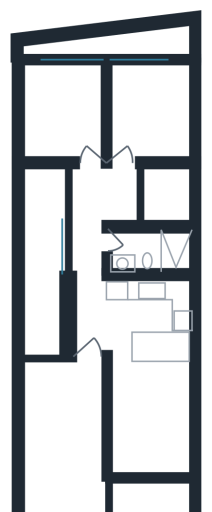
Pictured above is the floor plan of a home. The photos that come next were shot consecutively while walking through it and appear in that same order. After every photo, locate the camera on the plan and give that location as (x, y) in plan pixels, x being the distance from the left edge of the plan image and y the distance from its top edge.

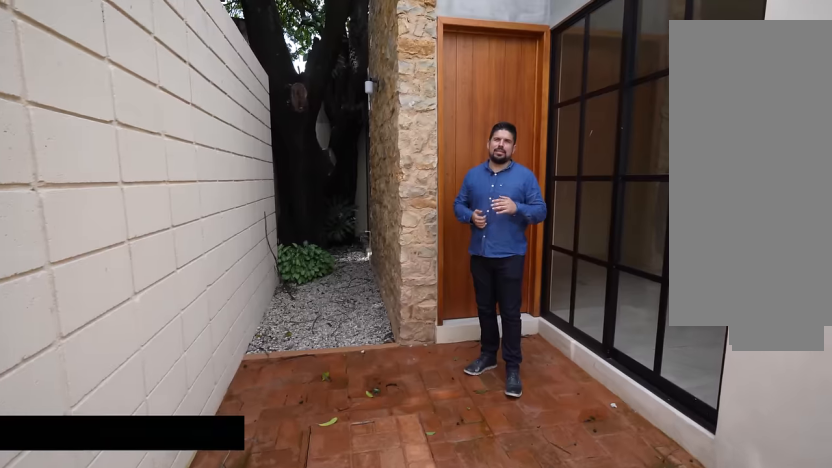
(60, 442)
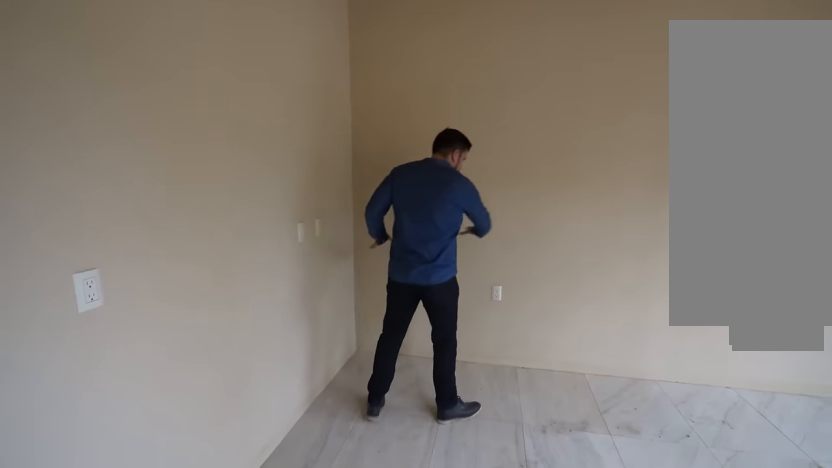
(93, 339)
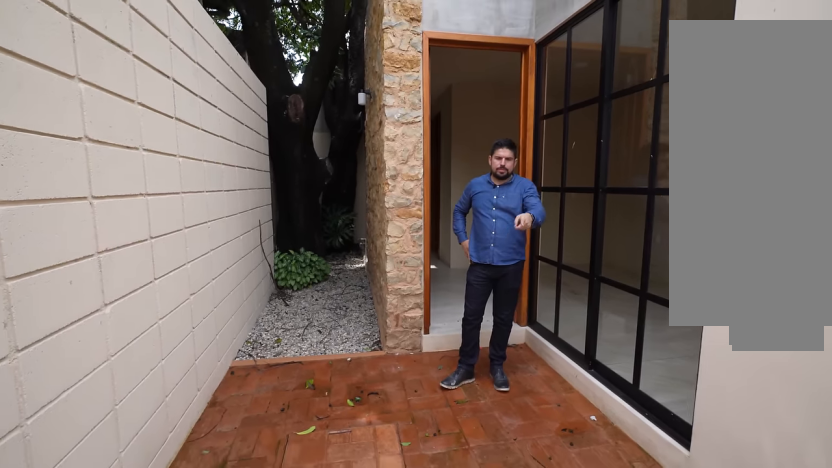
(52, 457)
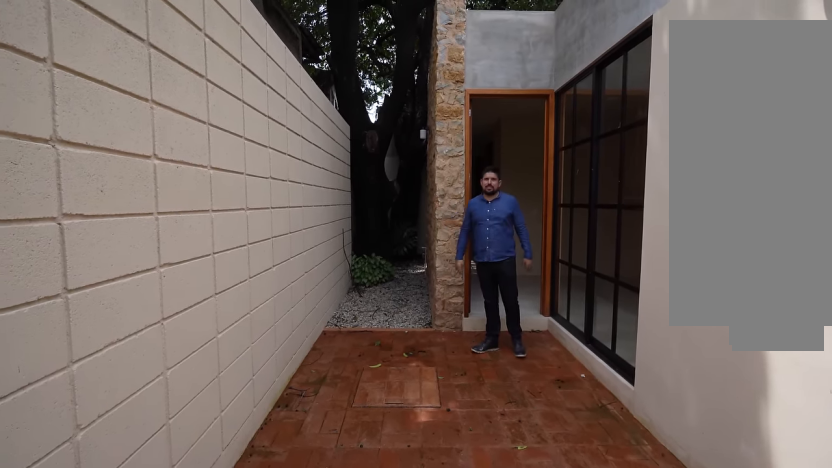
(53, 470)
